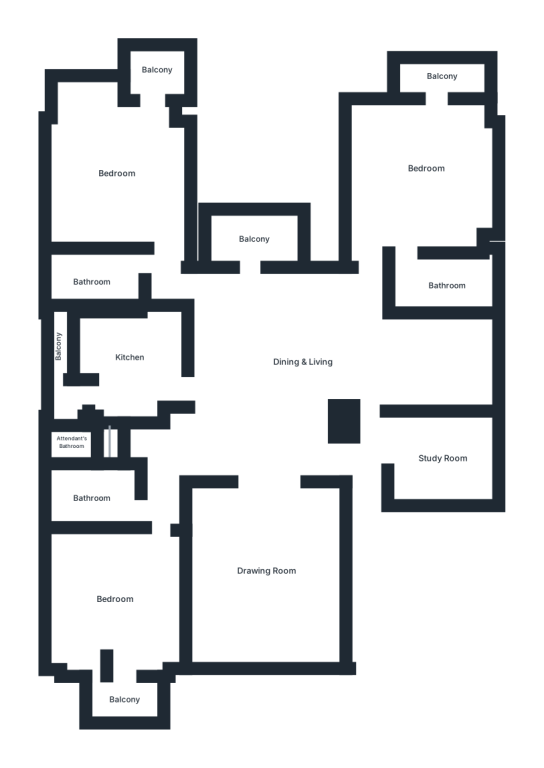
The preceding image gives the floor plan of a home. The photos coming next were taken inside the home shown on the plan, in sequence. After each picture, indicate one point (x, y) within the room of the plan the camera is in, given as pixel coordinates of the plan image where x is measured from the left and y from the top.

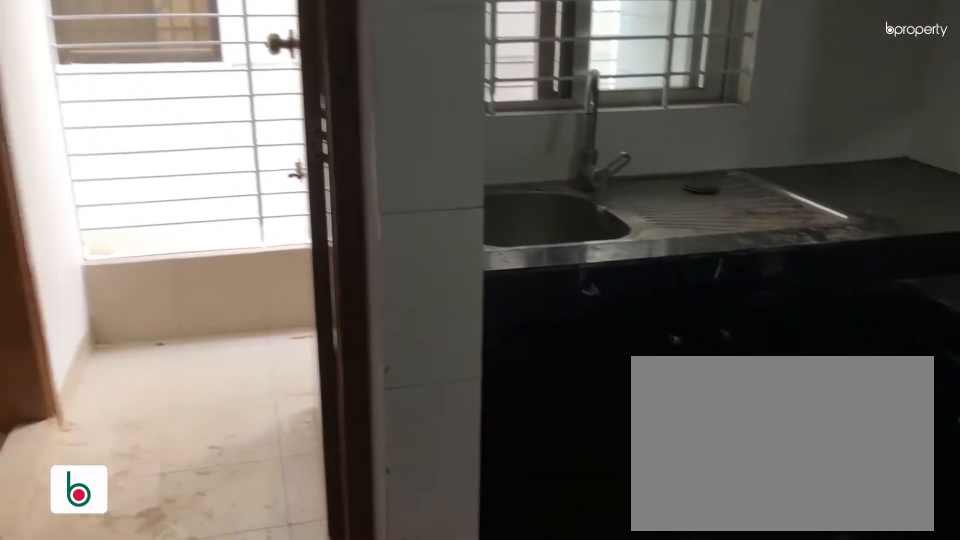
(131, 364)
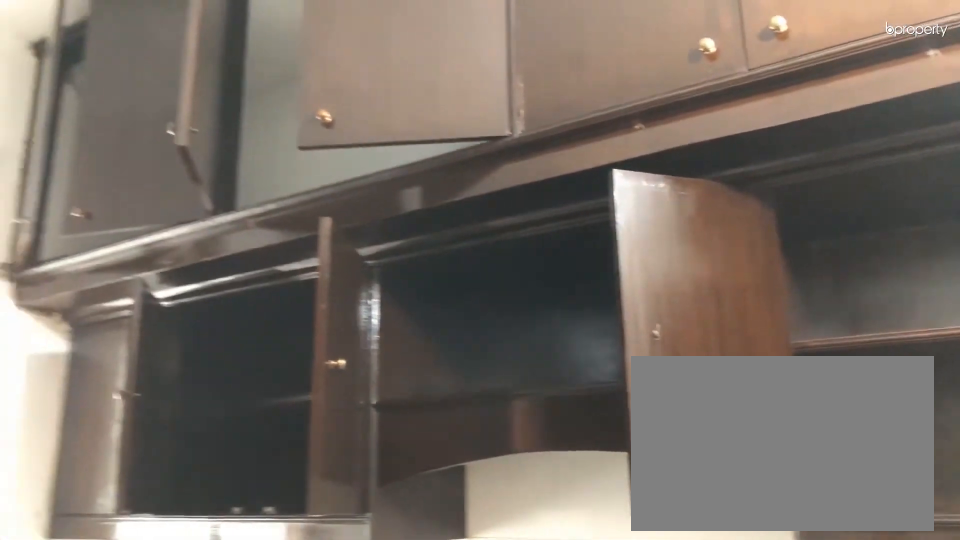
(131, 364)
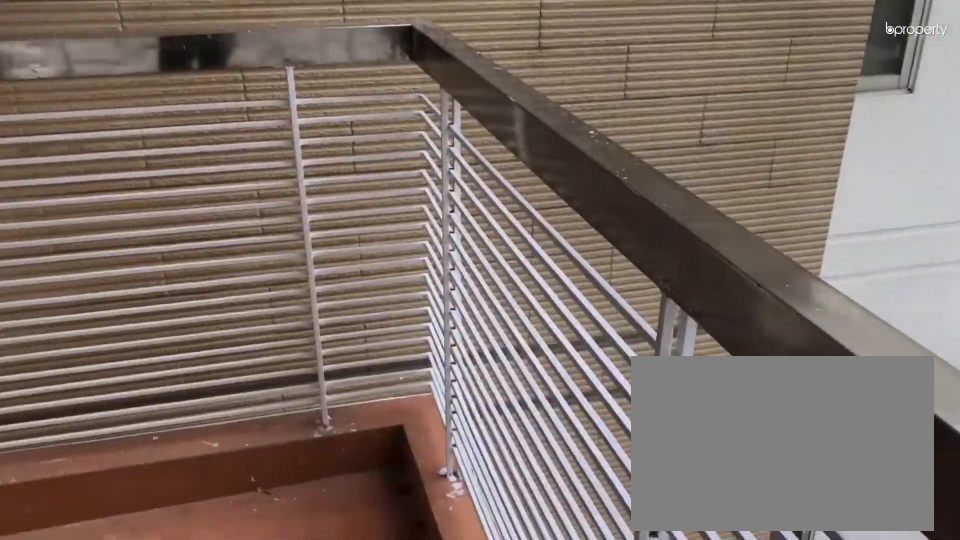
(247, 232)
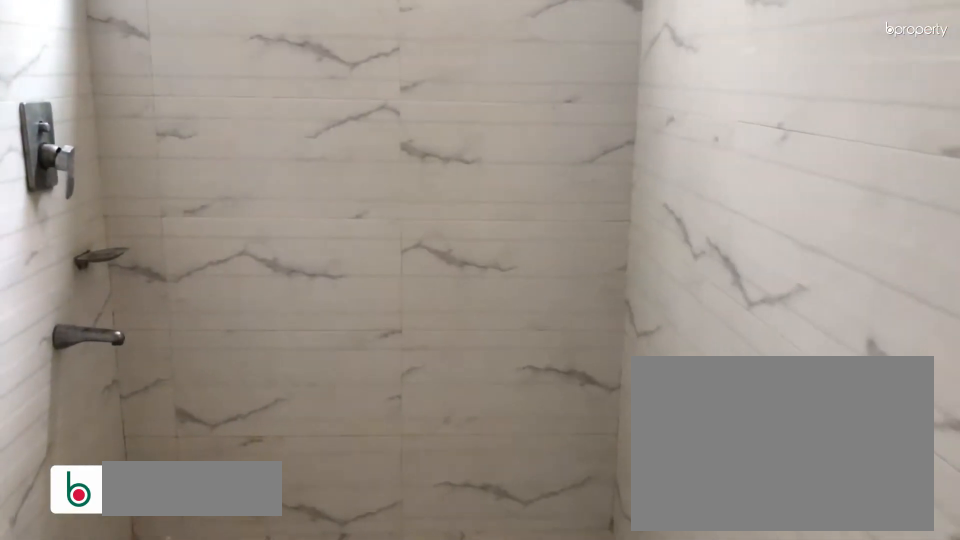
(96, 276)
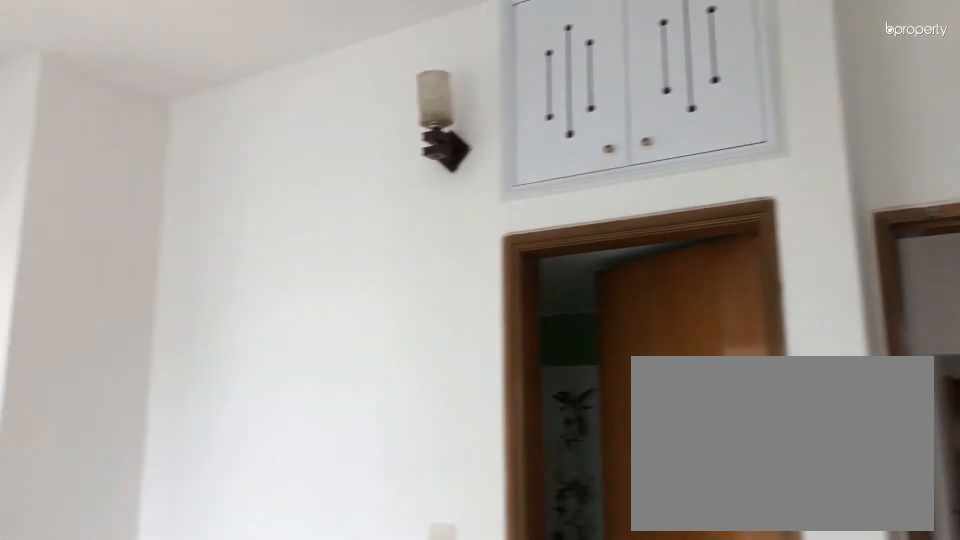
(424, 166)
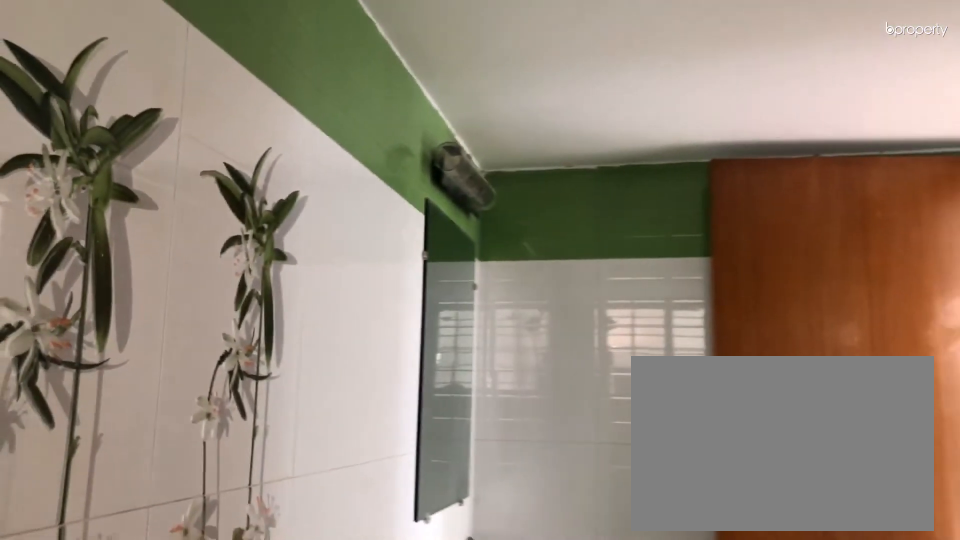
(442, 279)
